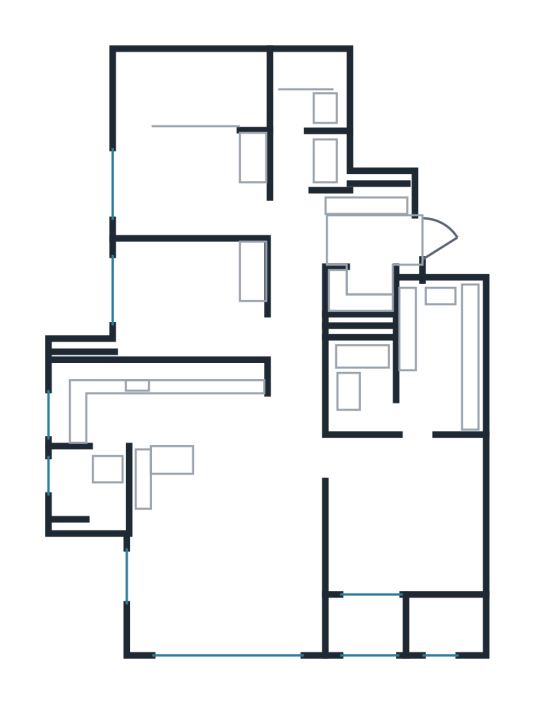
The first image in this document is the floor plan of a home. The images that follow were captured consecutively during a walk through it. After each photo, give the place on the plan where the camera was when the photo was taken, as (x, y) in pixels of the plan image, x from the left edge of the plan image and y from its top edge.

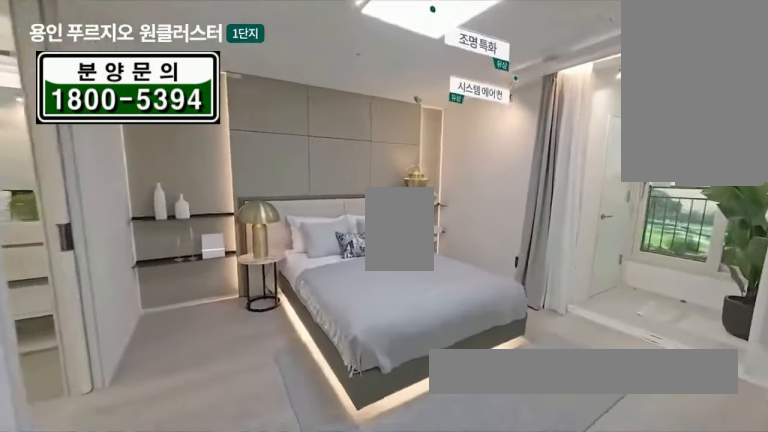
(404, 540)
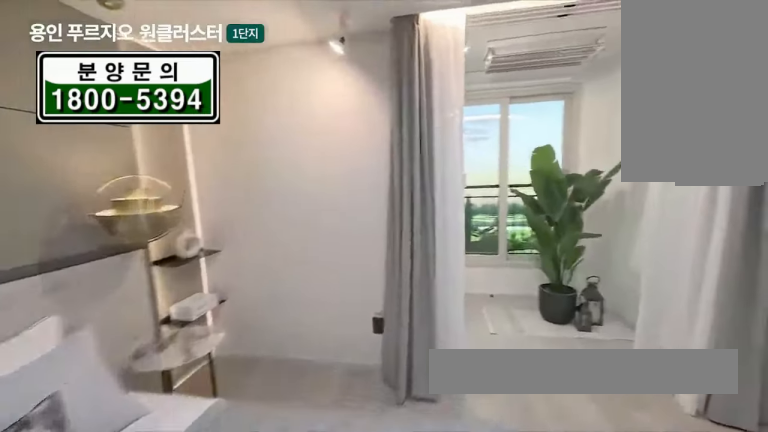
(406, 532)
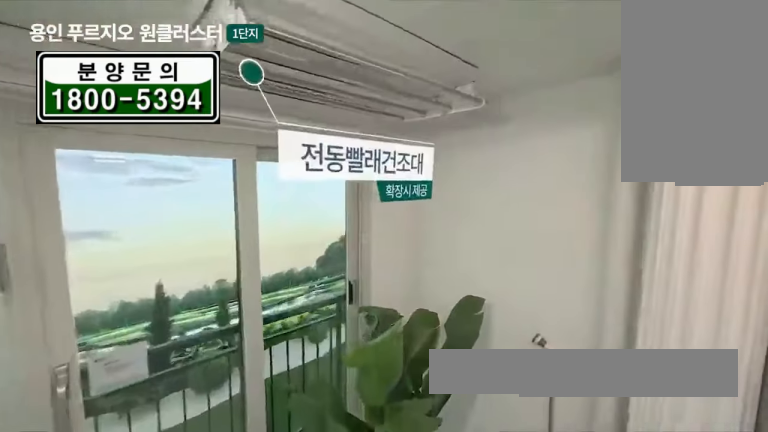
(406, 543)
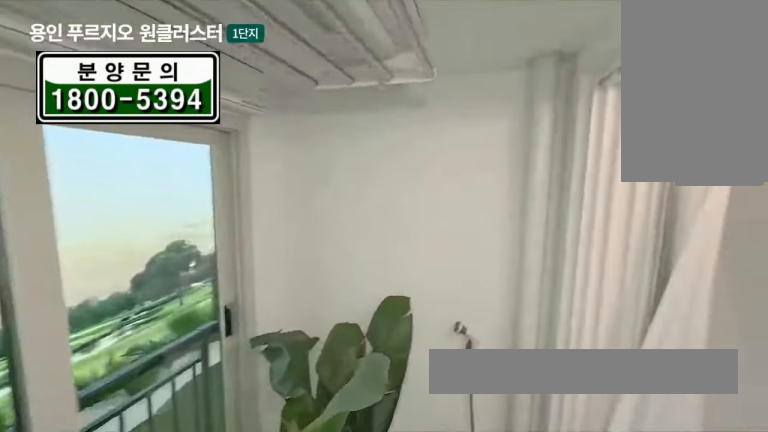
(406, 532)
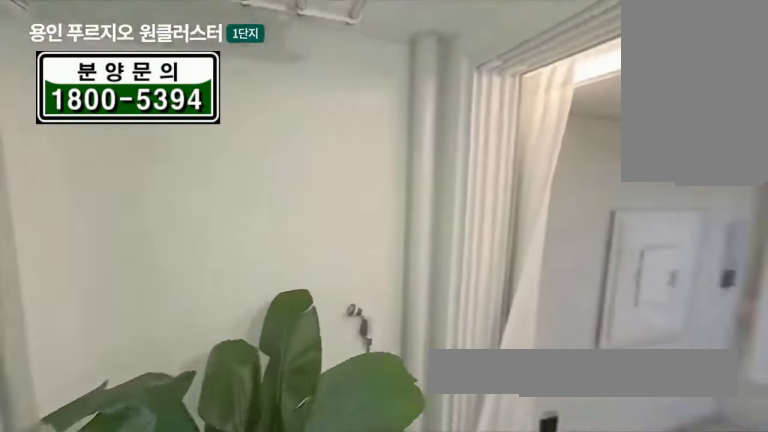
(406, 543)
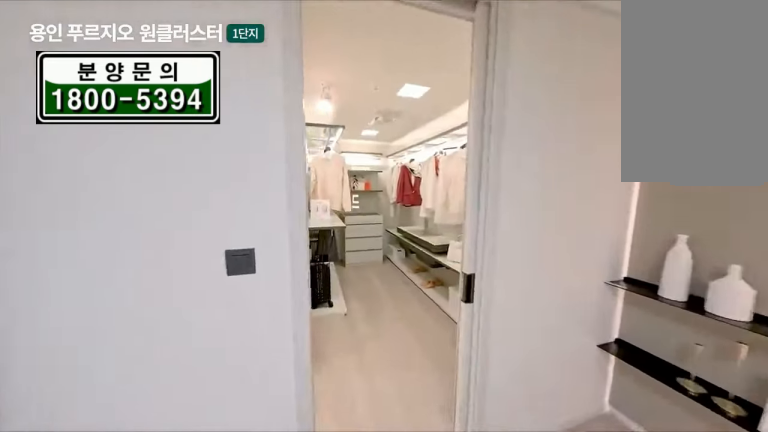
(438, 376)
